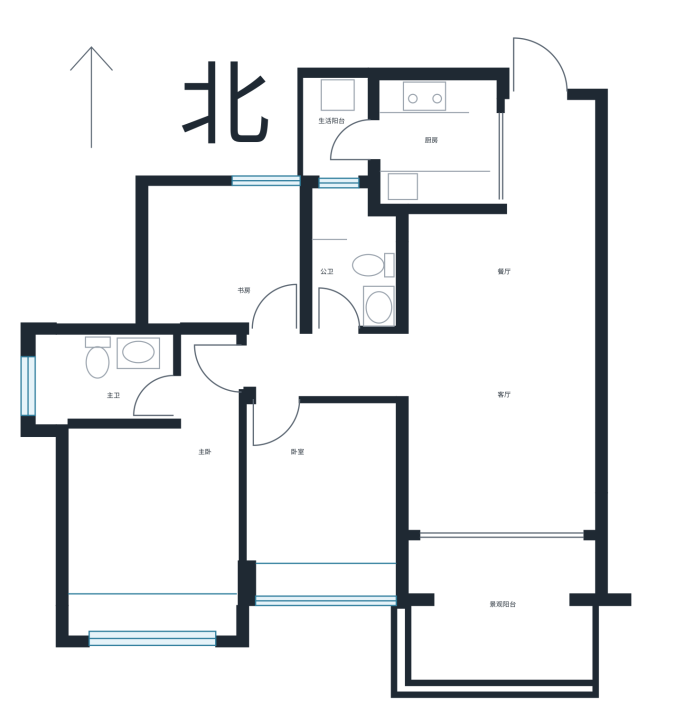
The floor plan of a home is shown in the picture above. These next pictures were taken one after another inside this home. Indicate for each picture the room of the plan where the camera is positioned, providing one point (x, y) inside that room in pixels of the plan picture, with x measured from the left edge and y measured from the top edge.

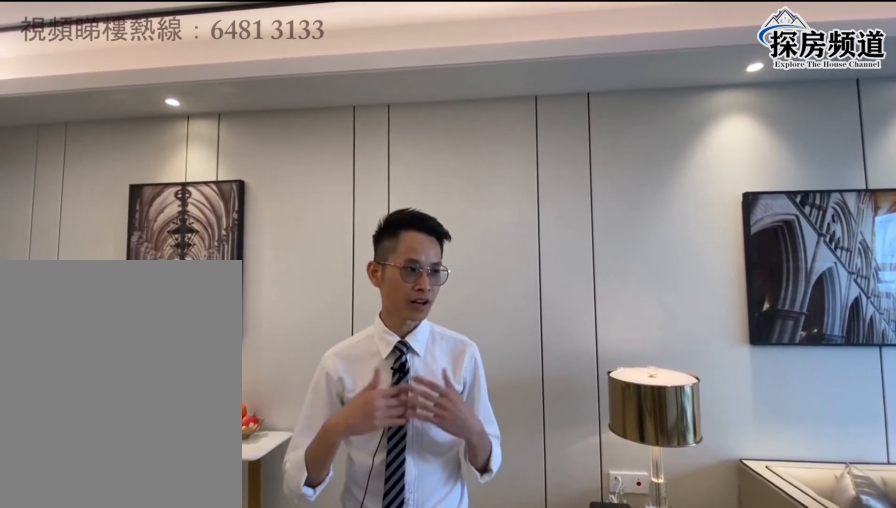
(521, 323)
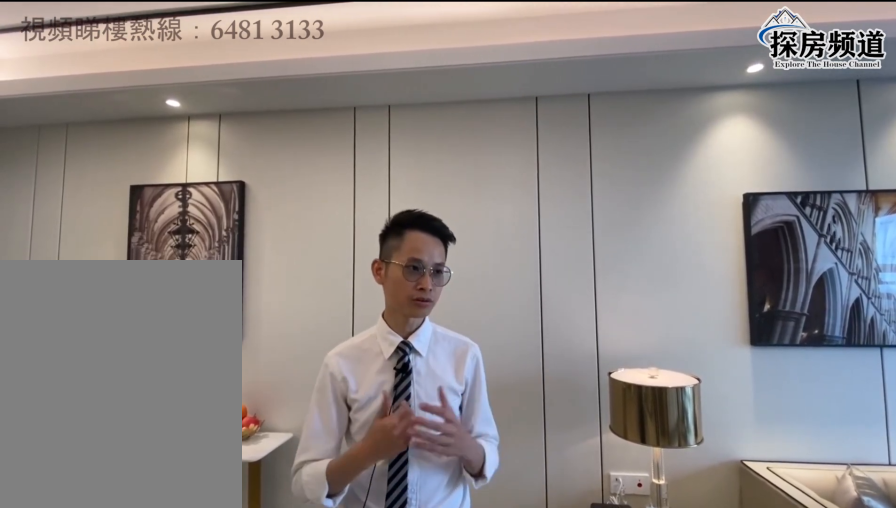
(519, 338)
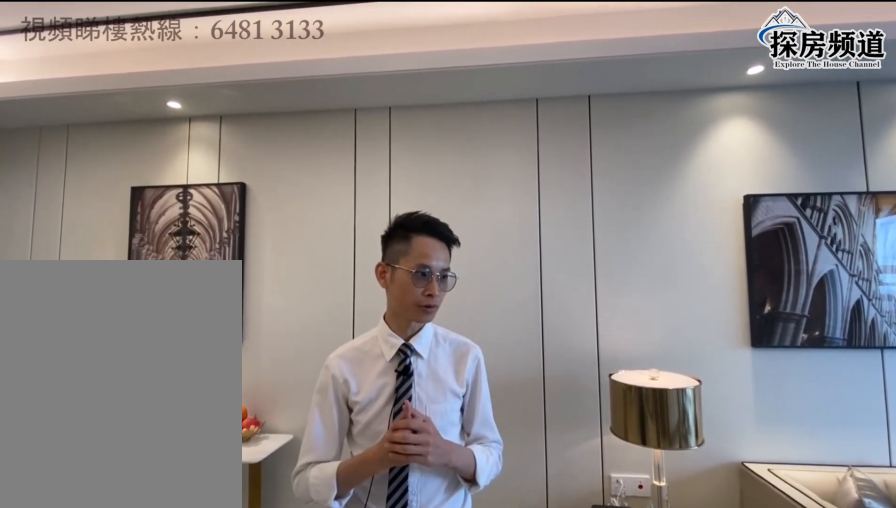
(521, 323)
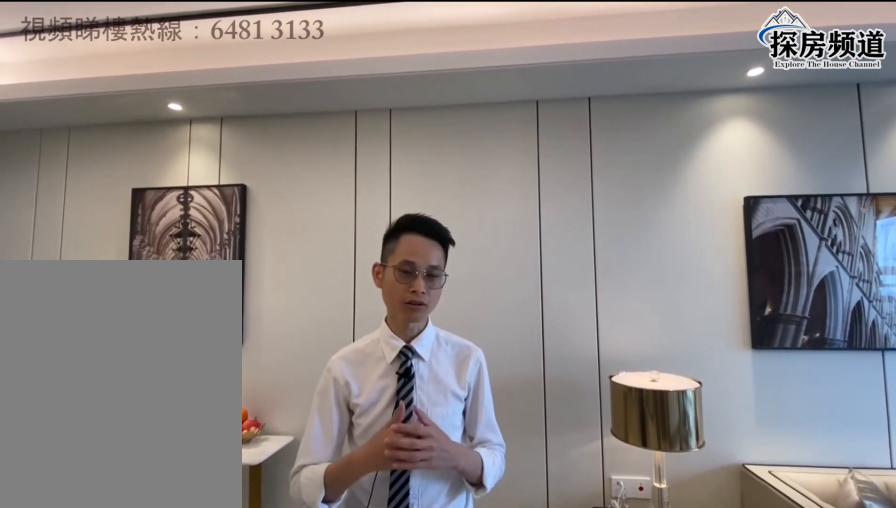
(519, 338)
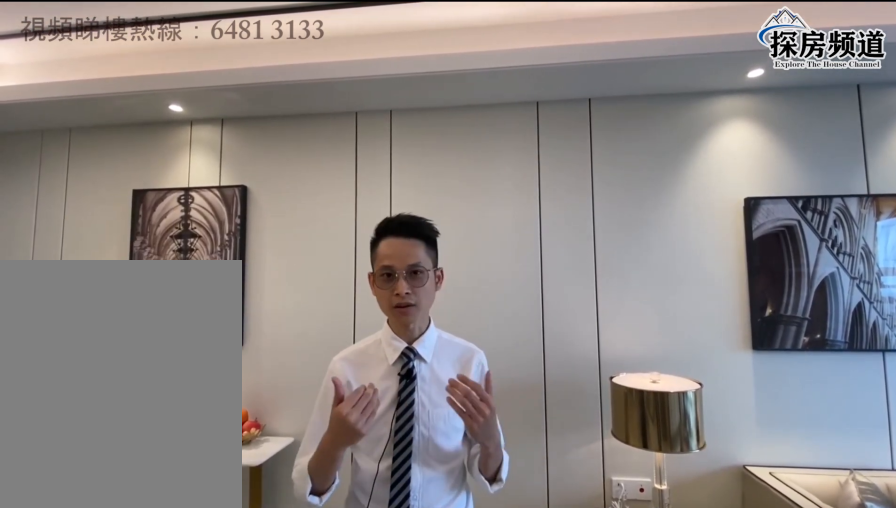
(521, 323)
